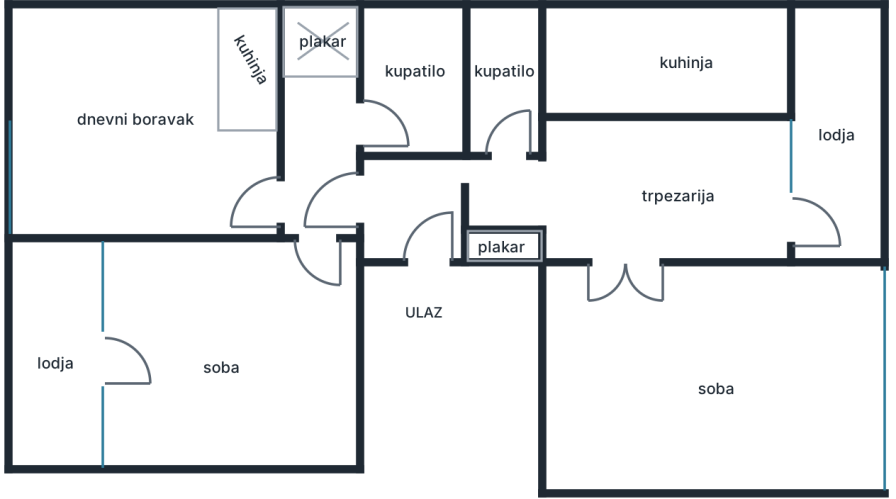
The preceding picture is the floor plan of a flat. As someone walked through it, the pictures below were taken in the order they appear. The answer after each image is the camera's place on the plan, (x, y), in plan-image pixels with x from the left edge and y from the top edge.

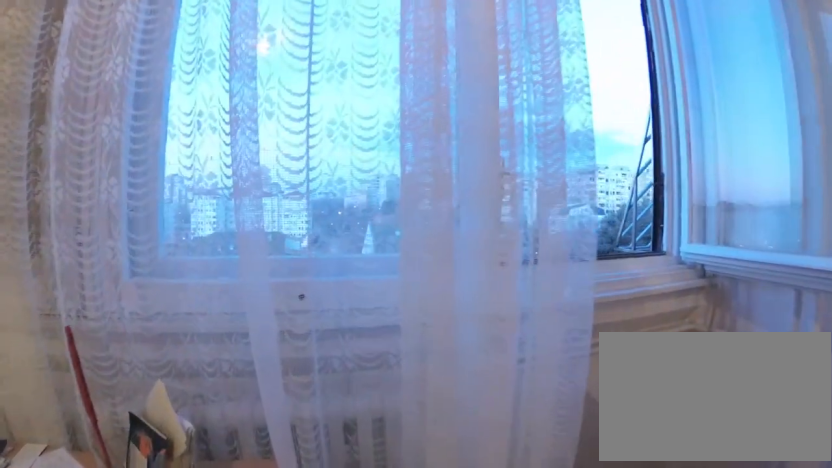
(98, 87)
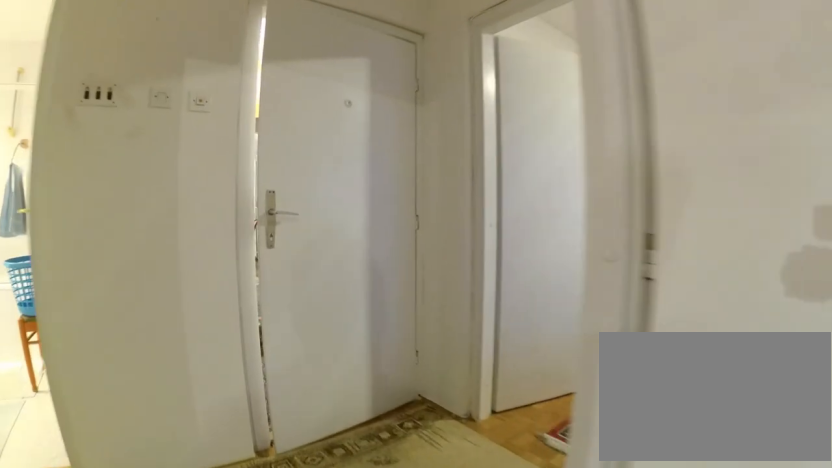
(249, 188)
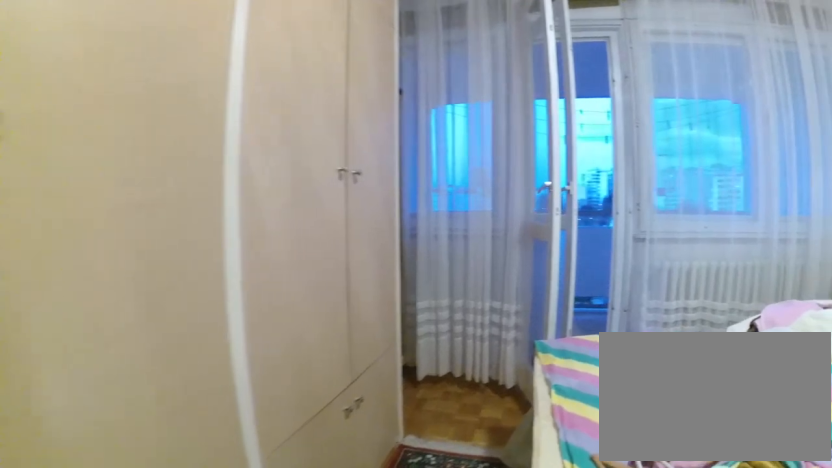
(308, 382)
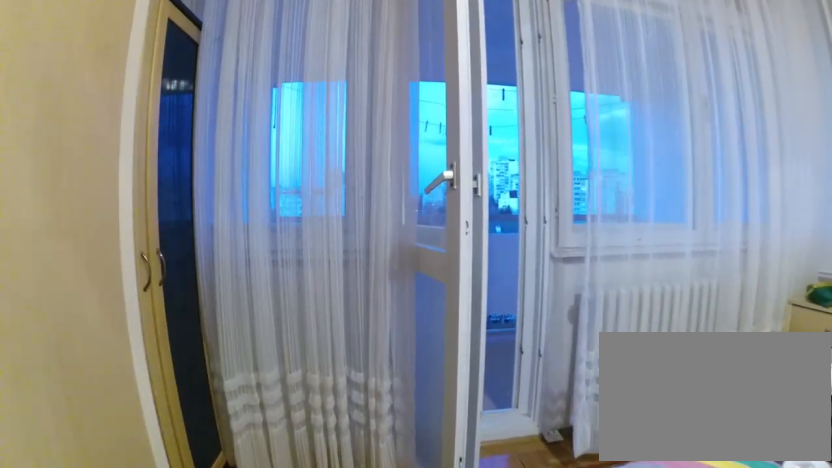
(258, 383)
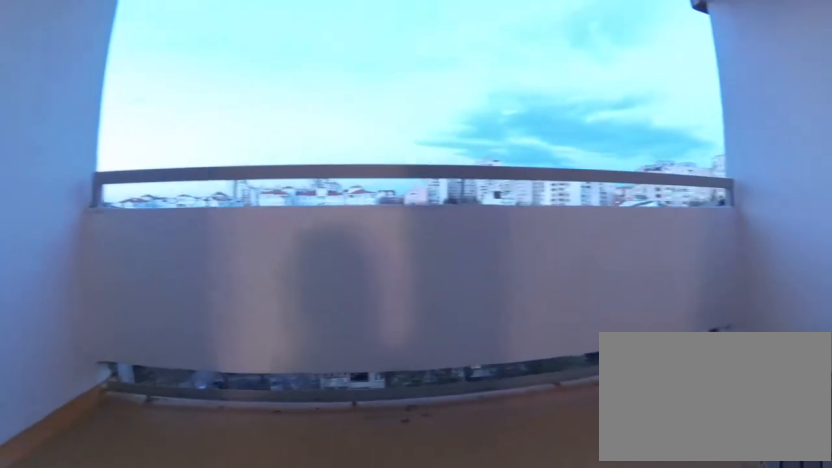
(129, 383)
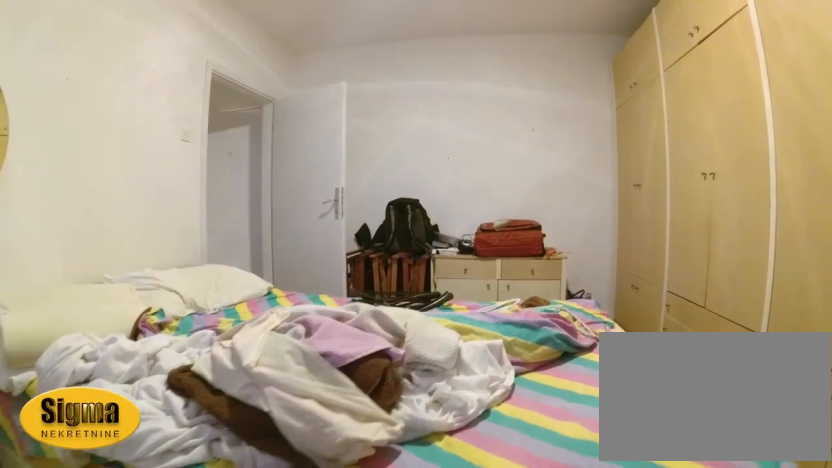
(114, 383)
